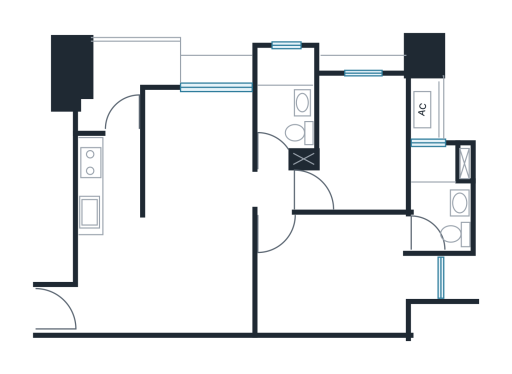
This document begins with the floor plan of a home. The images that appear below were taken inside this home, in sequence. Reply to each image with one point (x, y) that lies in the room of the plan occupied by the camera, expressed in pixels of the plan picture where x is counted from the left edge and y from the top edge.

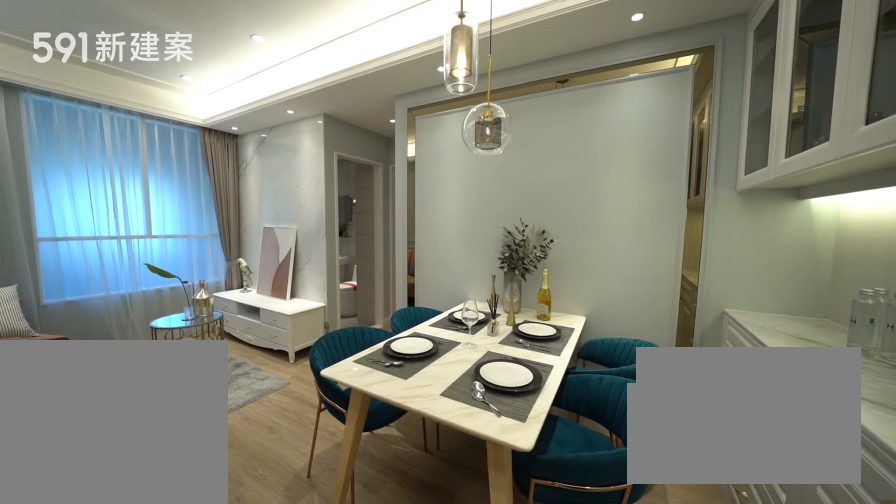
(198, 274)
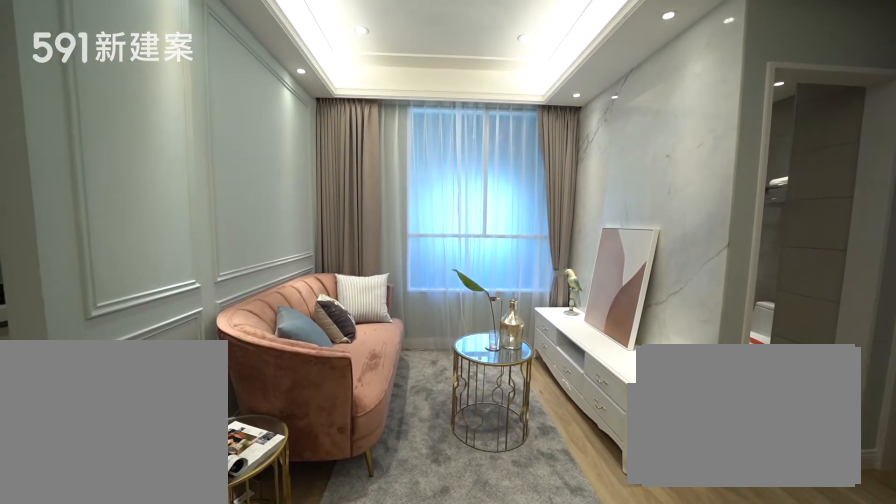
(196, 145)
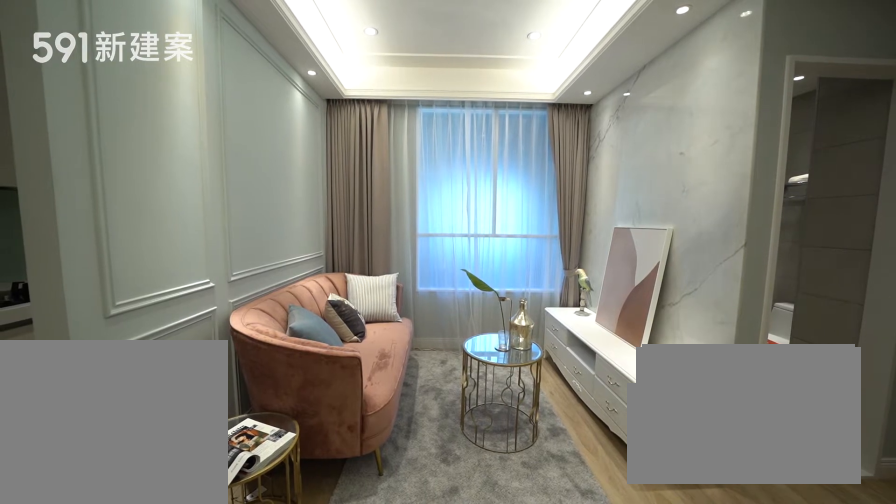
(196, 145)
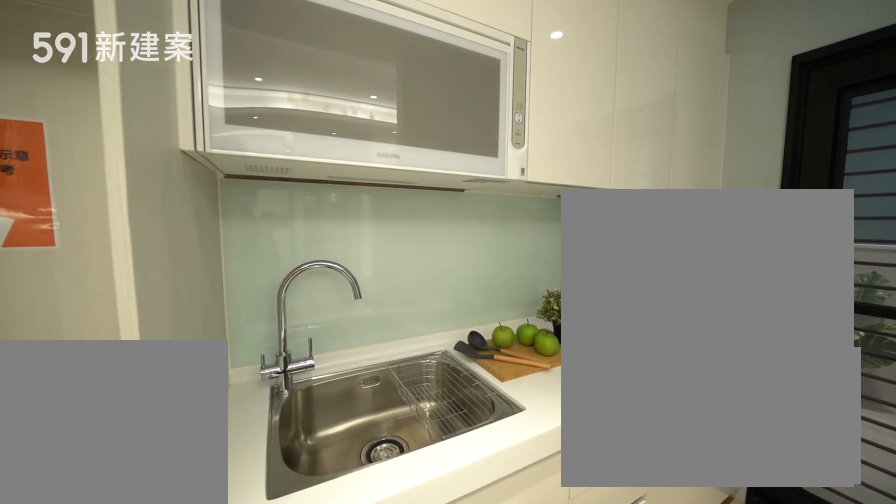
(109, 195)
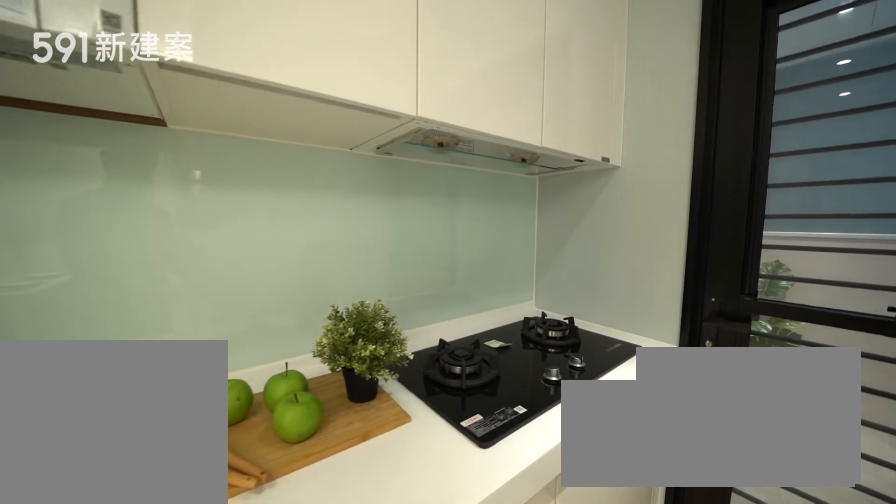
(109, 195)
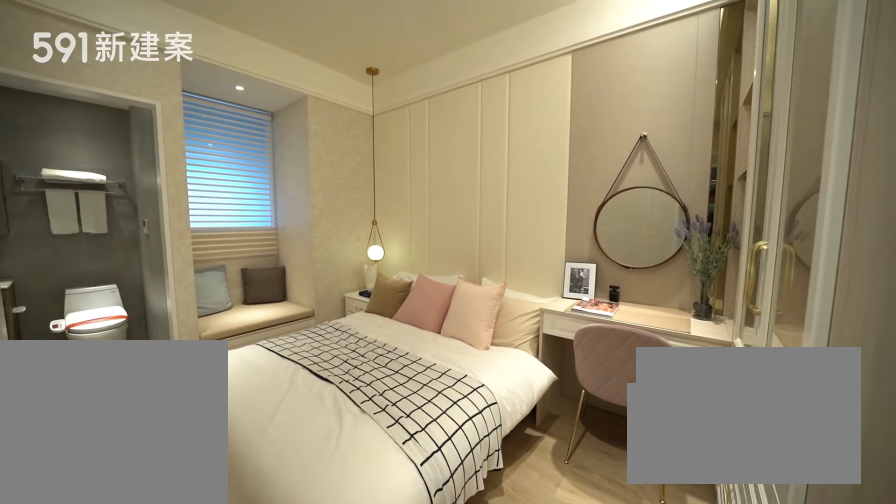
(334, 274)
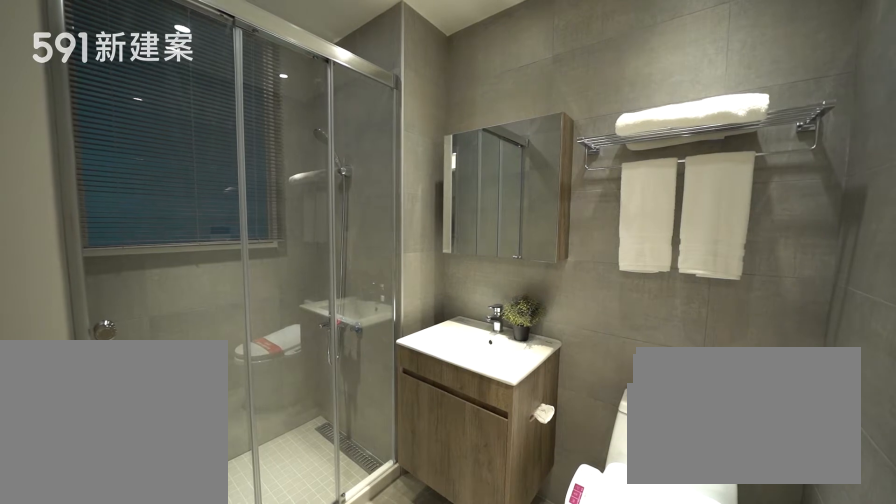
(442, 190)
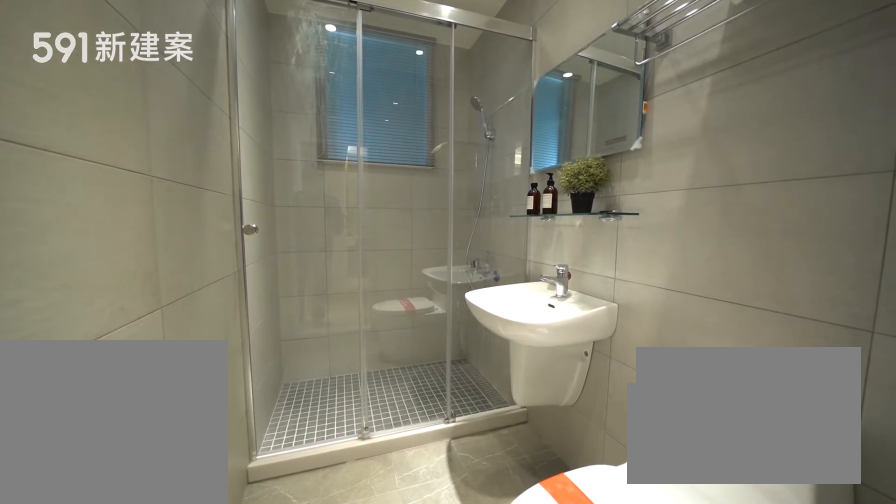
(285, 100)
